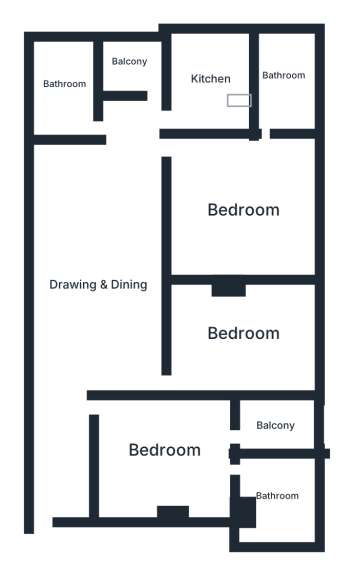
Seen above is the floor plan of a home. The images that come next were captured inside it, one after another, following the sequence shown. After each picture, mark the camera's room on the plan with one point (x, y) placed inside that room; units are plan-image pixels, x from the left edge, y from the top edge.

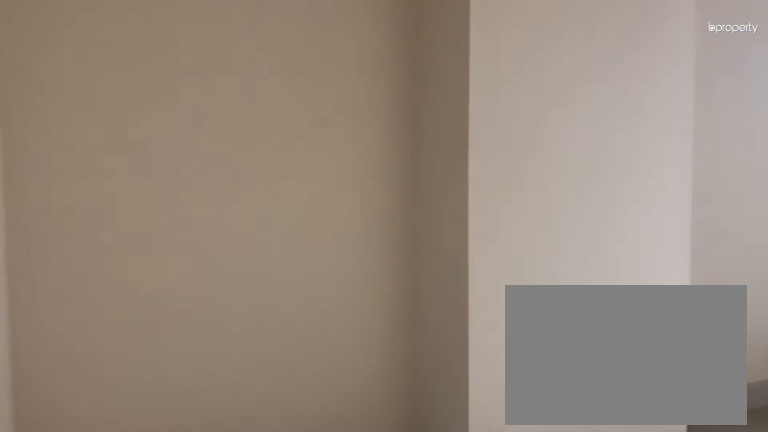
(244, 332)
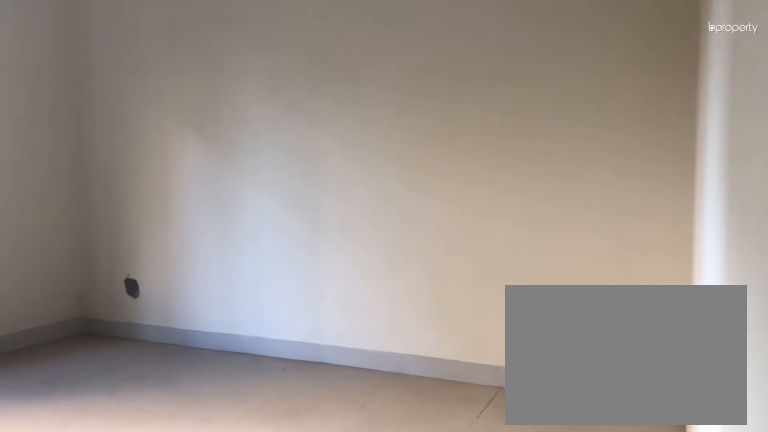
(246, 207)
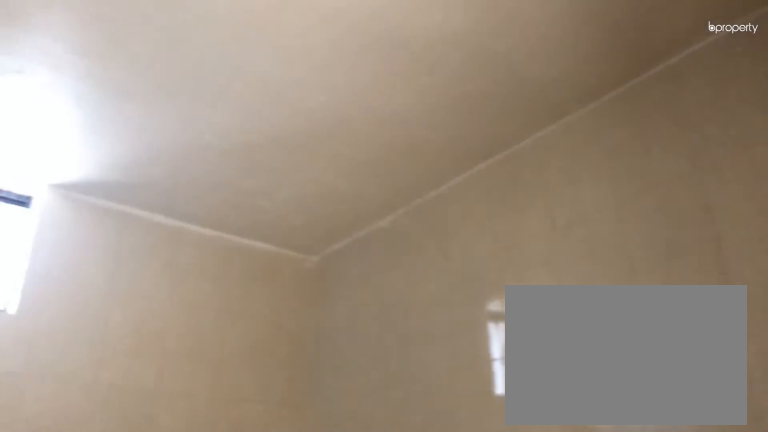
(284, 75)
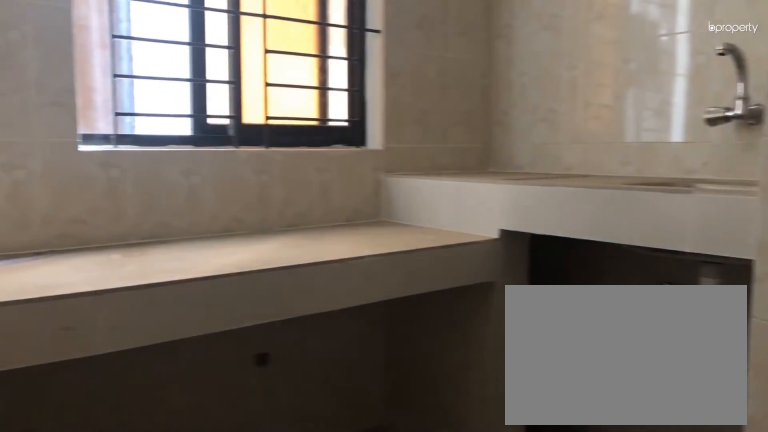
(212, 77)
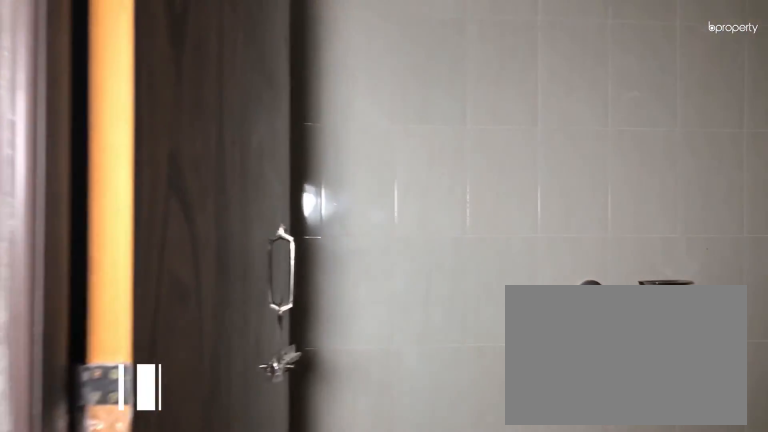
(64, 81)
